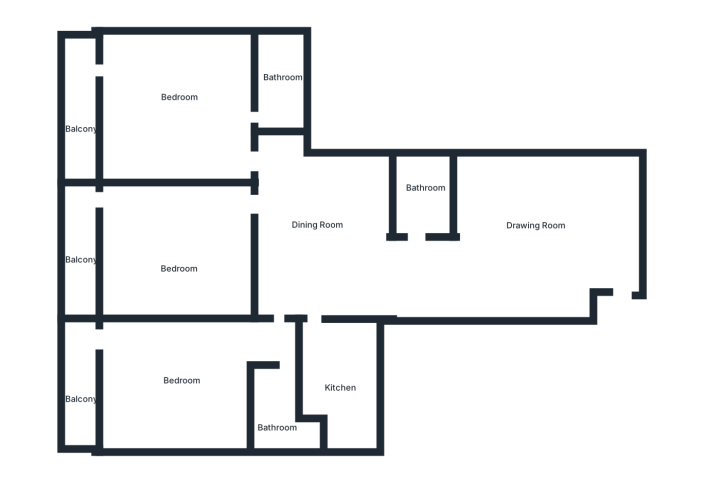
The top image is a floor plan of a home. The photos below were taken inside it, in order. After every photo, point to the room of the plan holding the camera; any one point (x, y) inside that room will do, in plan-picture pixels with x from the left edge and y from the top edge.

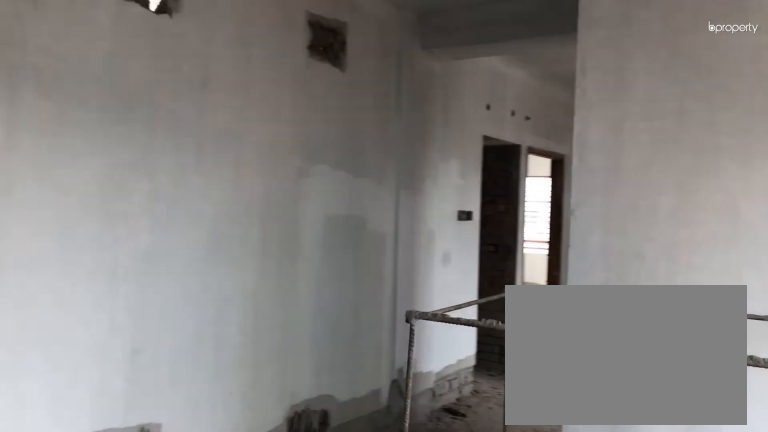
(541, 228)
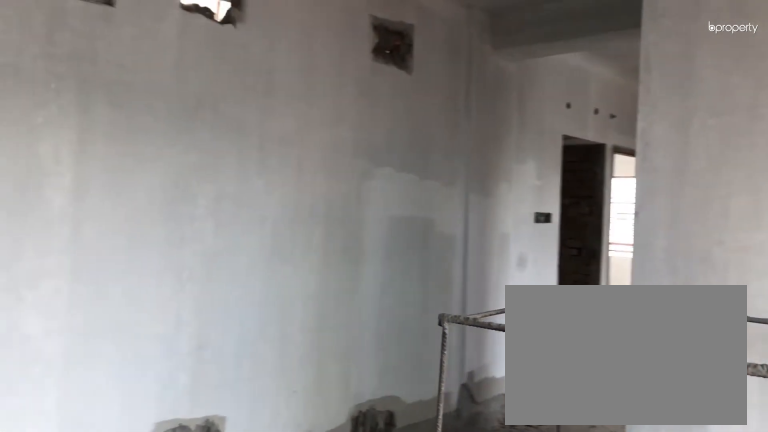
(541, 228)
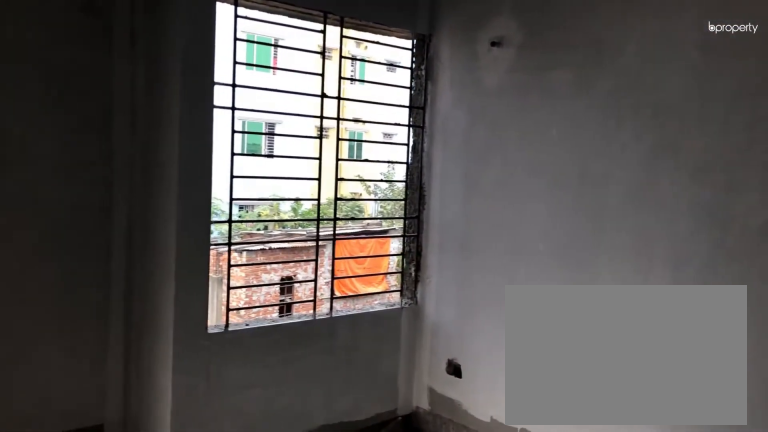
(306, 225)
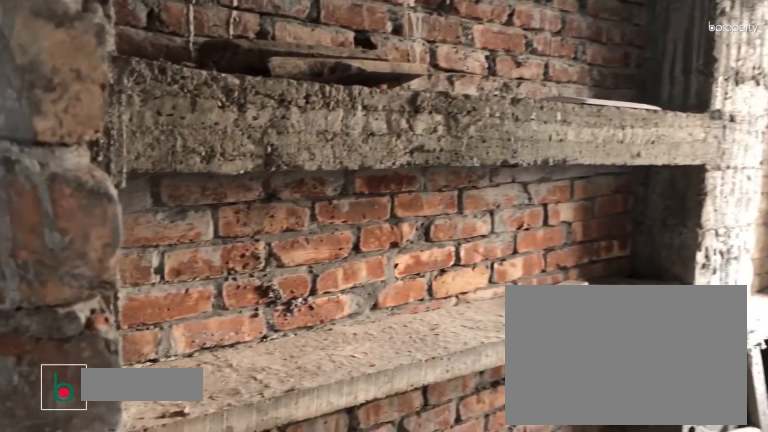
(337, 373)
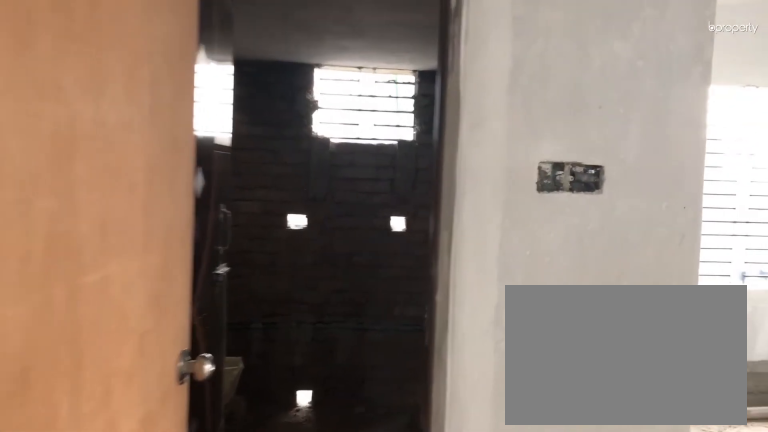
(269, 338)
